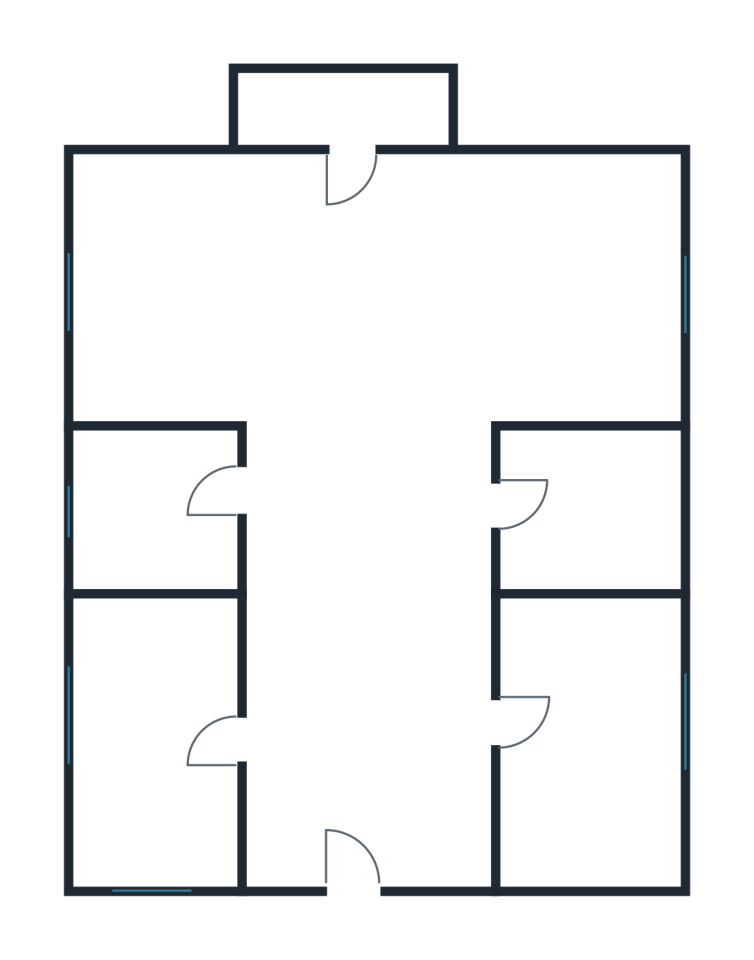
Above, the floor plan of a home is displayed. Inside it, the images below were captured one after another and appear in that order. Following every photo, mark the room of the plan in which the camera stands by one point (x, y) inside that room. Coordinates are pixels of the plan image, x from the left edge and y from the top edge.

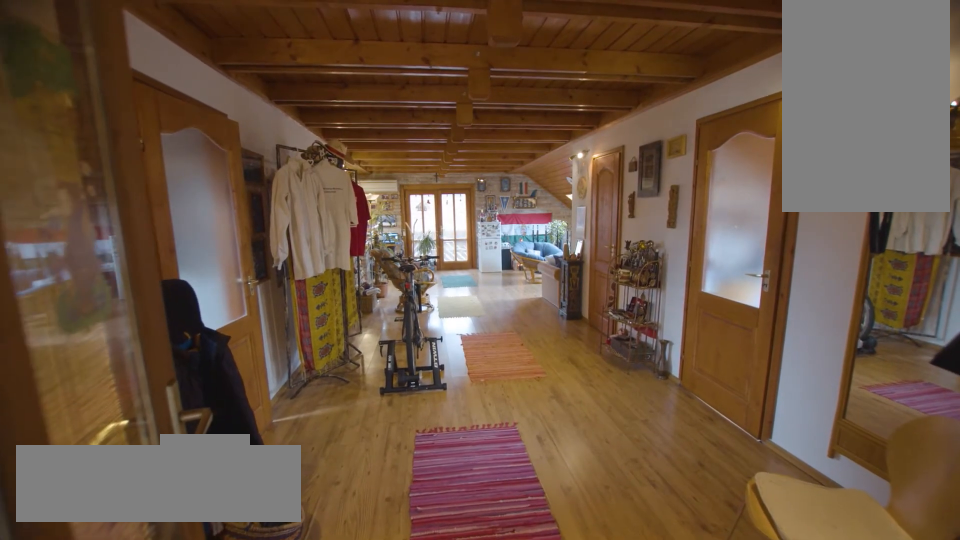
(366, 795)
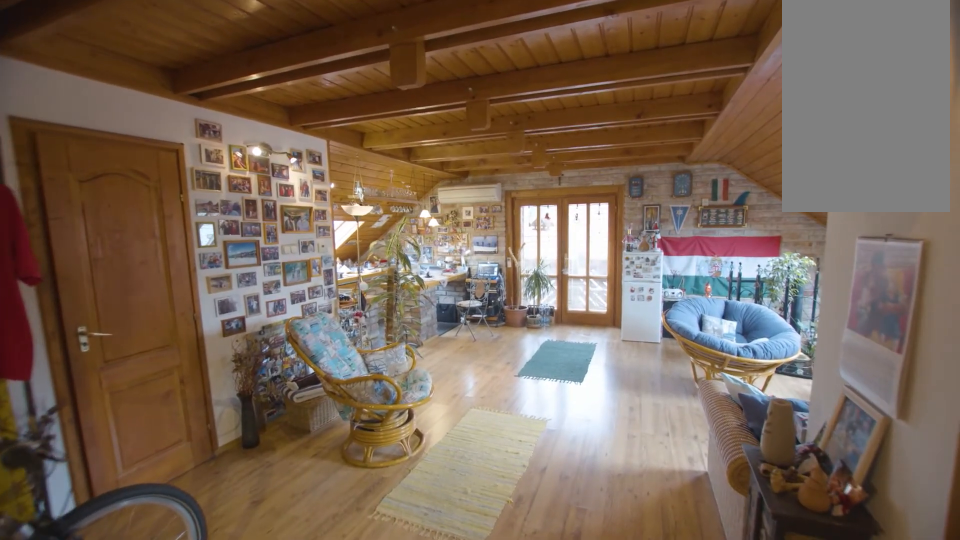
(366, 796)
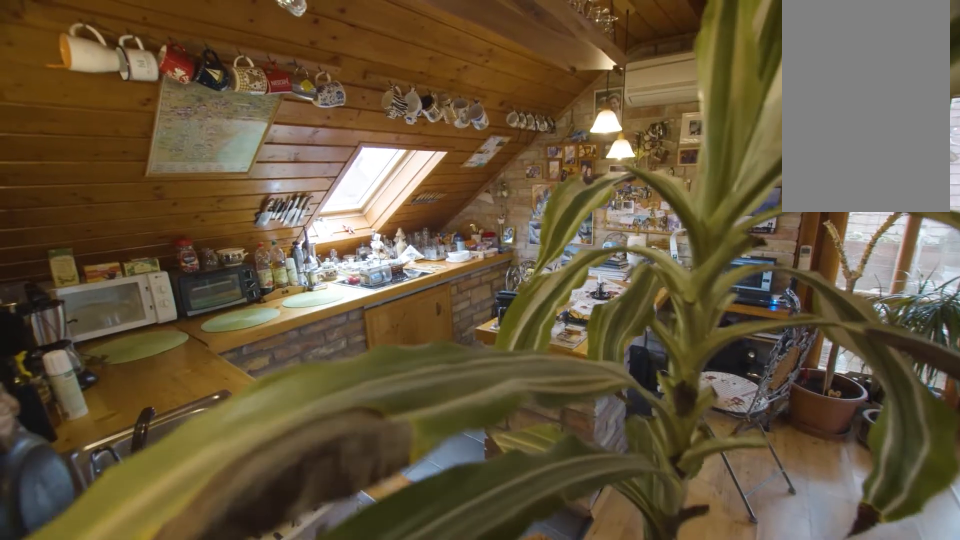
(169, 284)
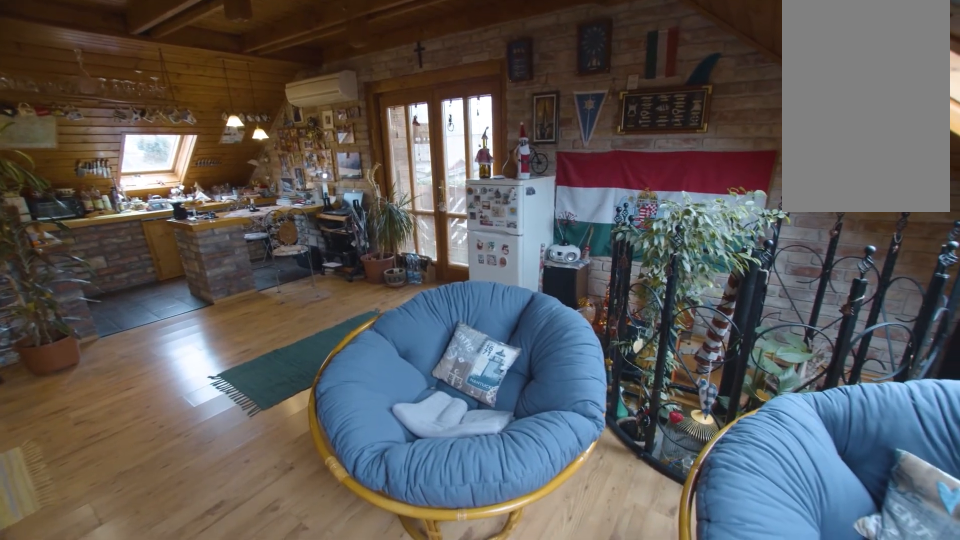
(578, 285)
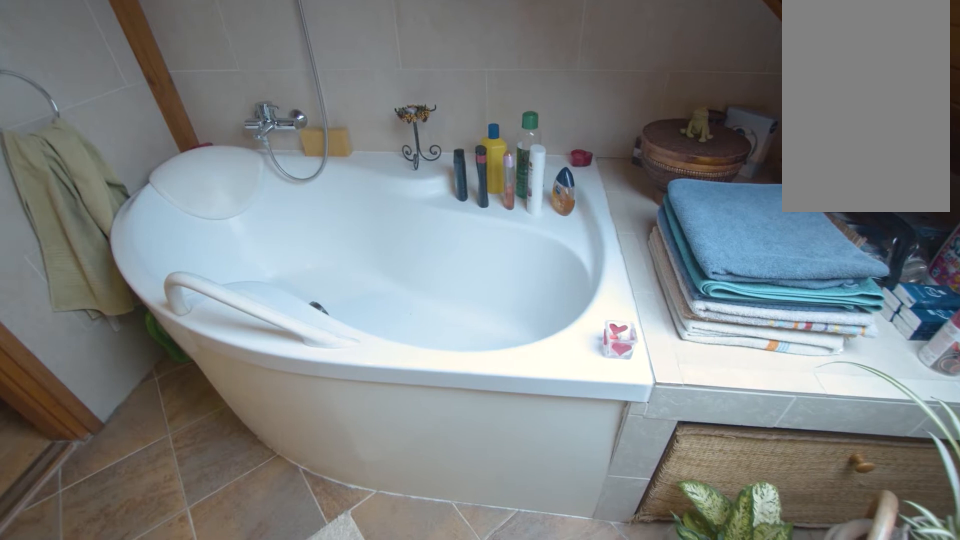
(156, 511)
